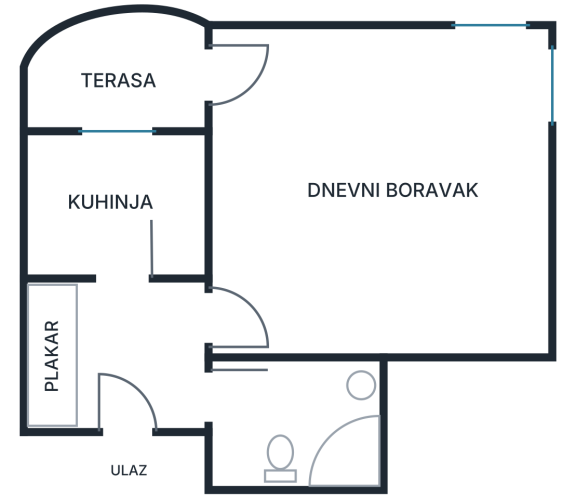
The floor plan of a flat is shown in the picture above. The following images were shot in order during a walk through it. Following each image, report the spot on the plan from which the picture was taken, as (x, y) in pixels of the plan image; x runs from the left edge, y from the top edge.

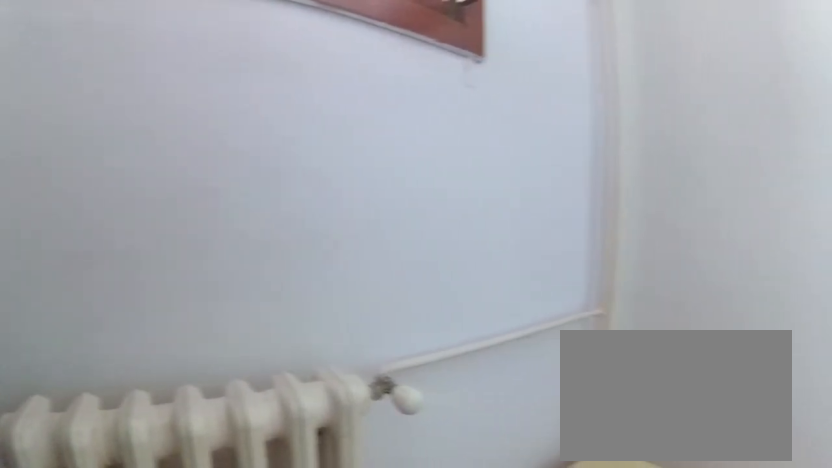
(114, 201)
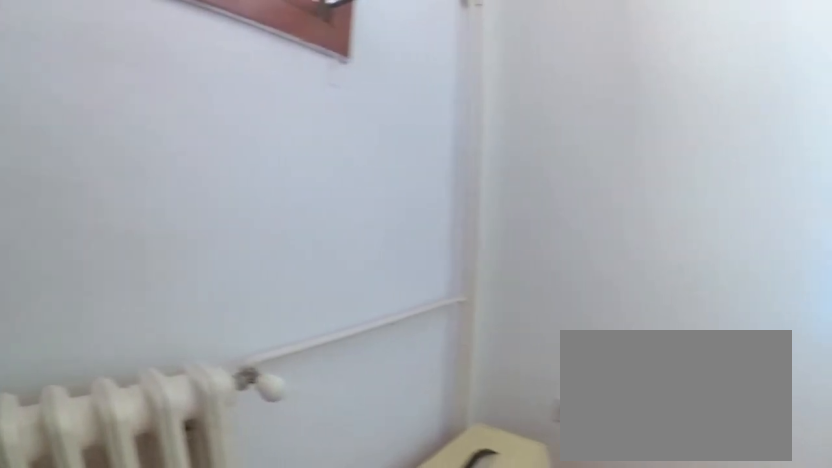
(112, 196)
